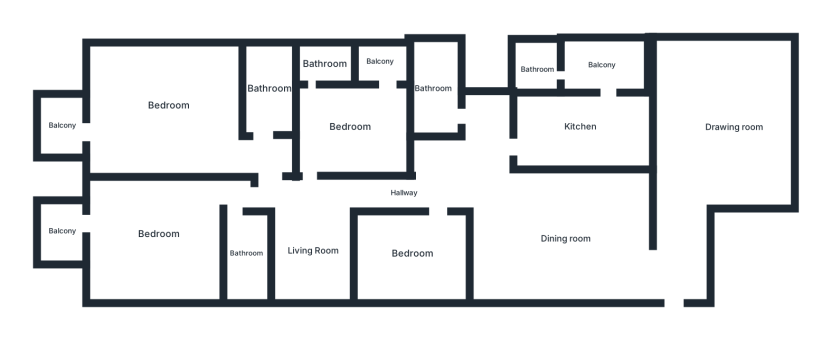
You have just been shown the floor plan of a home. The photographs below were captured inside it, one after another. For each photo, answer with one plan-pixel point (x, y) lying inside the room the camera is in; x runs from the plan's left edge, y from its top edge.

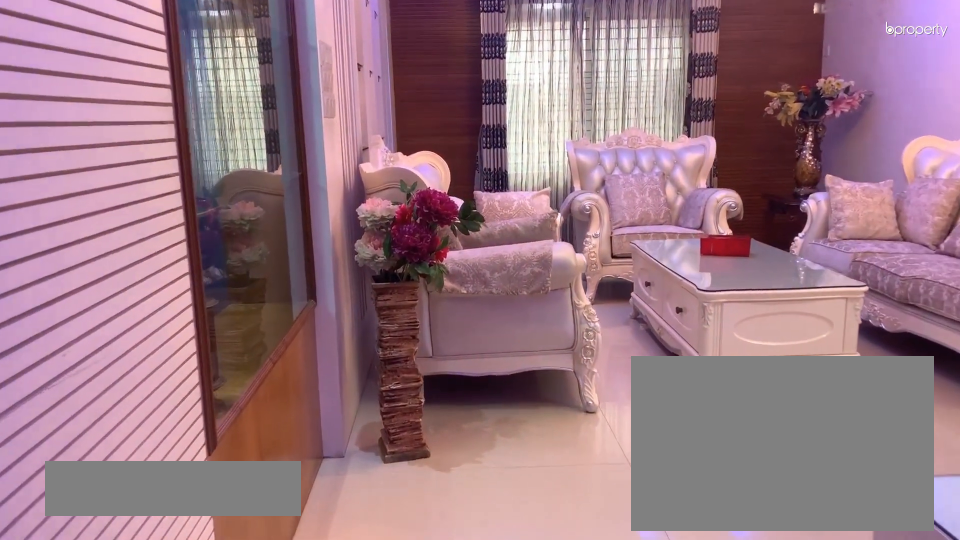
(678, 240)
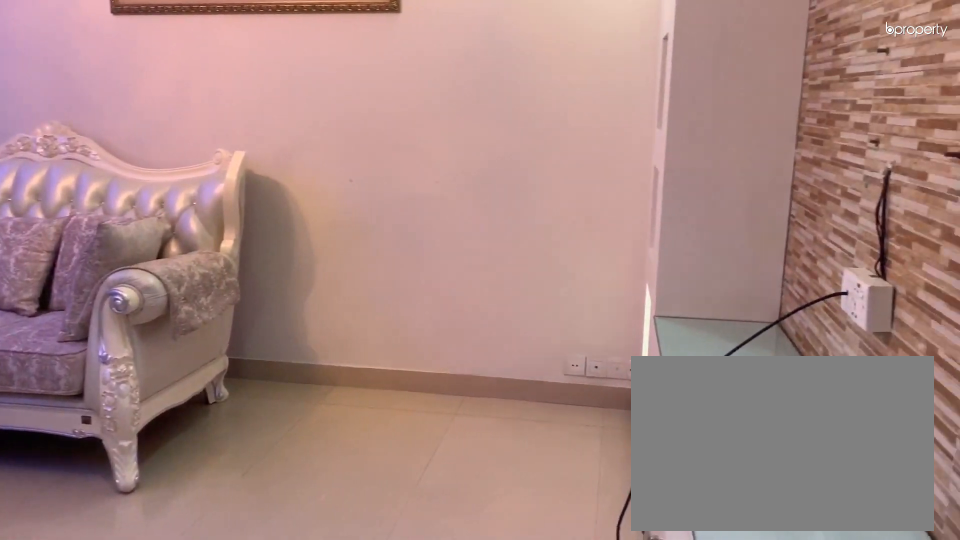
(732, 129)
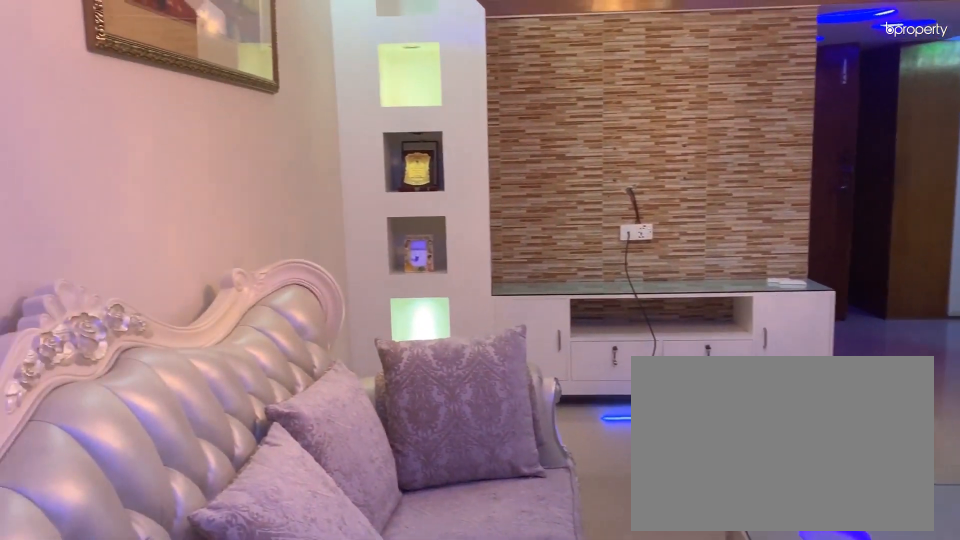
(733, 128)
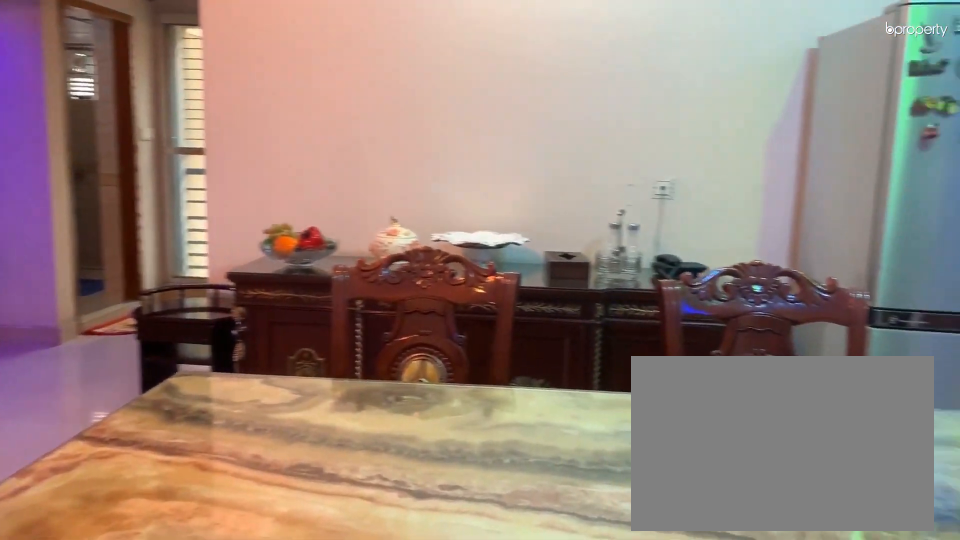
(564, 239)
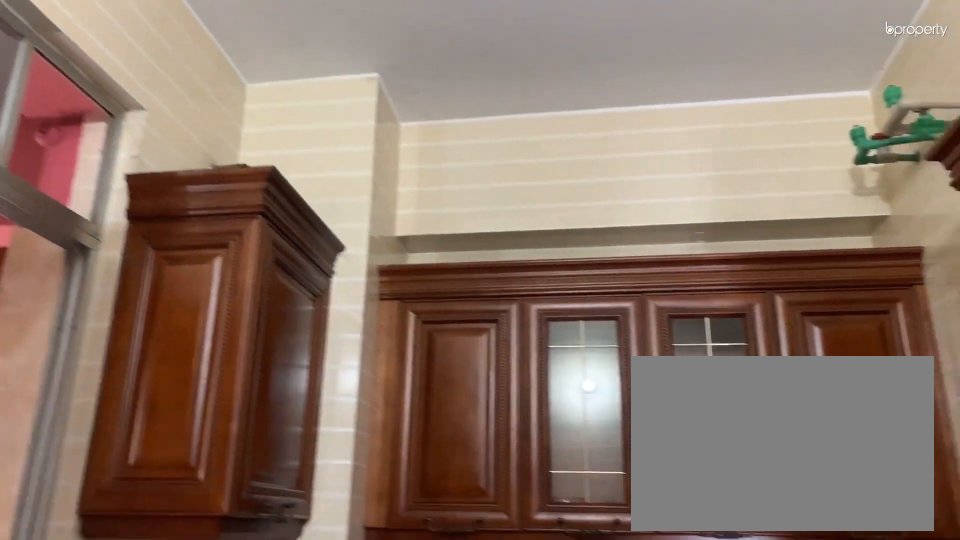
(577, 127)
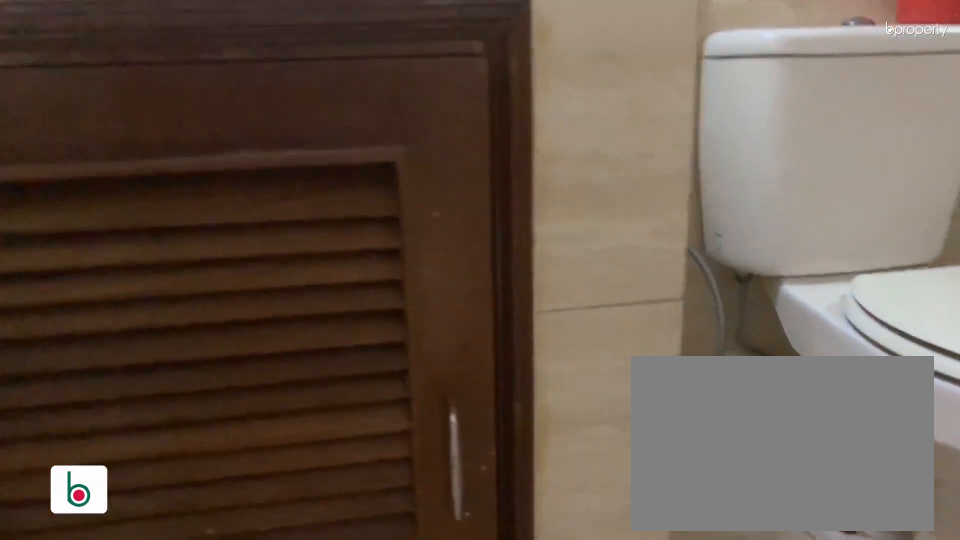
(435, 89)
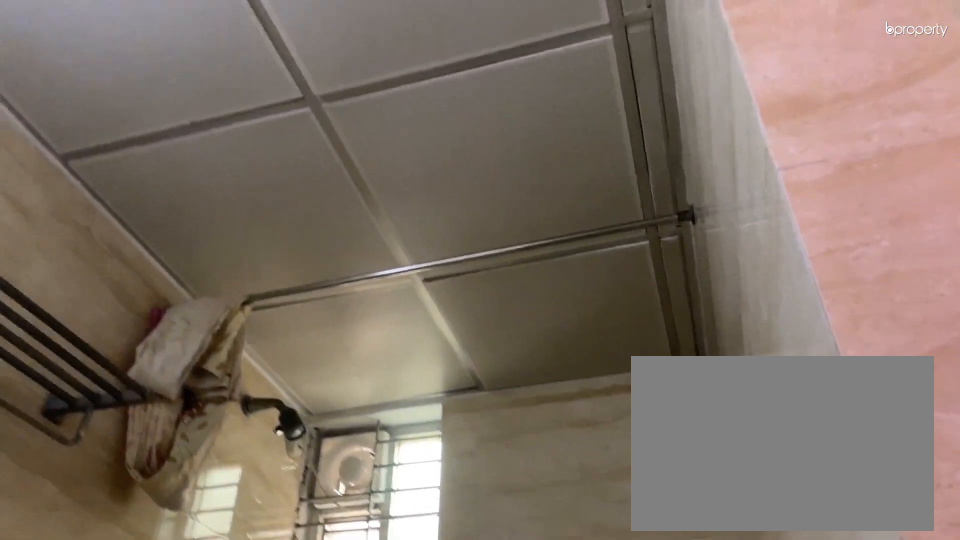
(435, 89)
